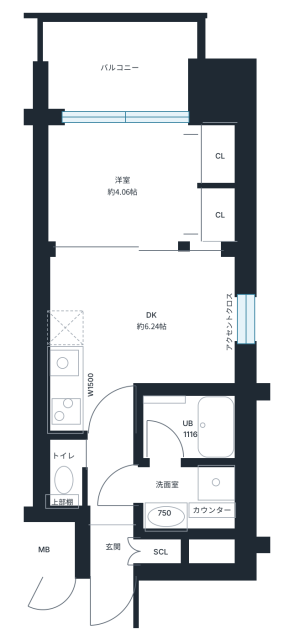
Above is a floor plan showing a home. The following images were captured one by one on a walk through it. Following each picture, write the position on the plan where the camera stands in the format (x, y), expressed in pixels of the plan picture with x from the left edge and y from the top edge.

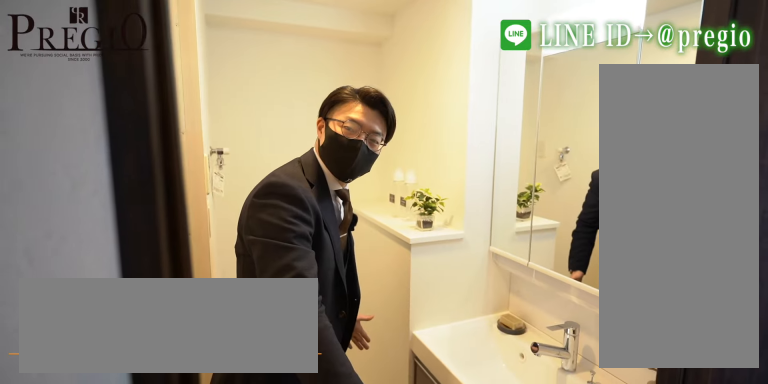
(167, 485)
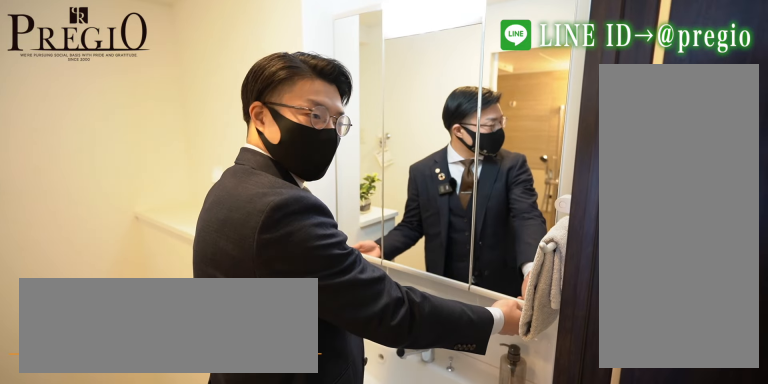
(167, 485)
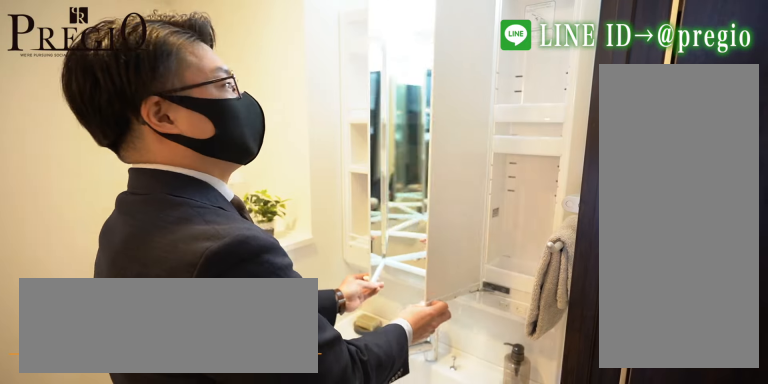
(167, 485)
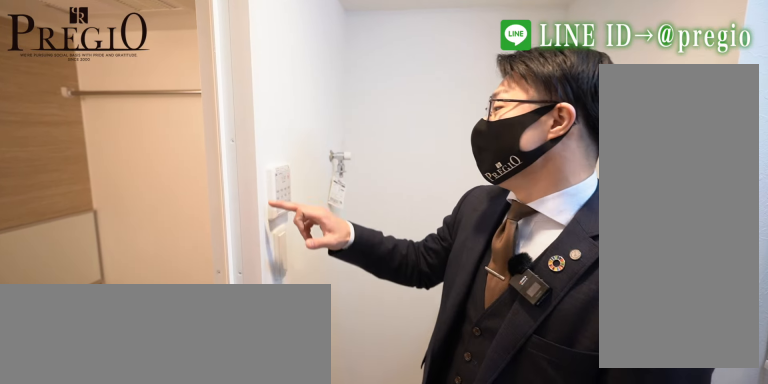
(186, 432)
